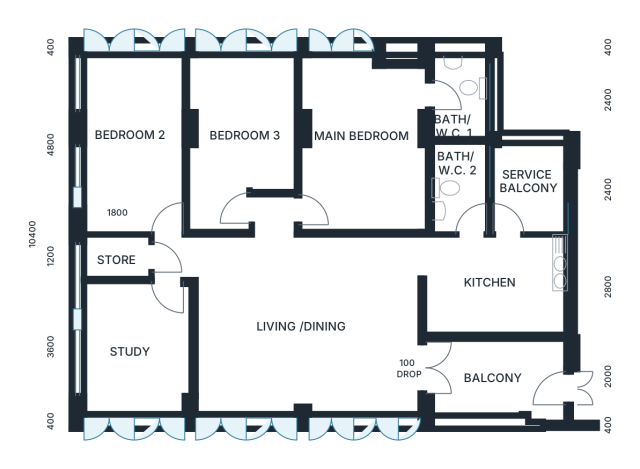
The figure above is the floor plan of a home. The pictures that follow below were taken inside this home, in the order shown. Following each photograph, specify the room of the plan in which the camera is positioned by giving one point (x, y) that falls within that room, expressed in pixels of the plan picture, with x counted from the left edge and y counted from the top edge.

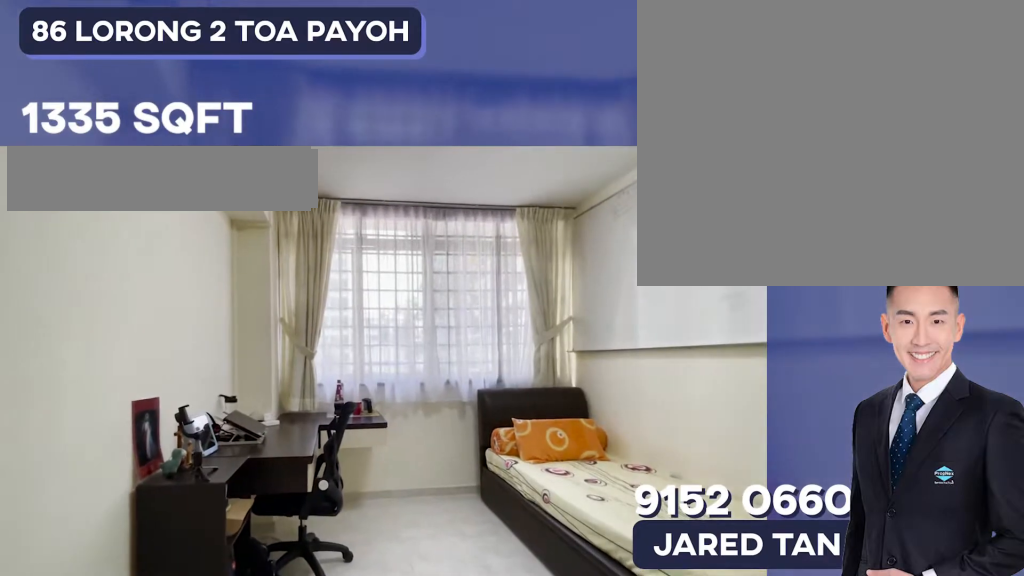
(139, 350)
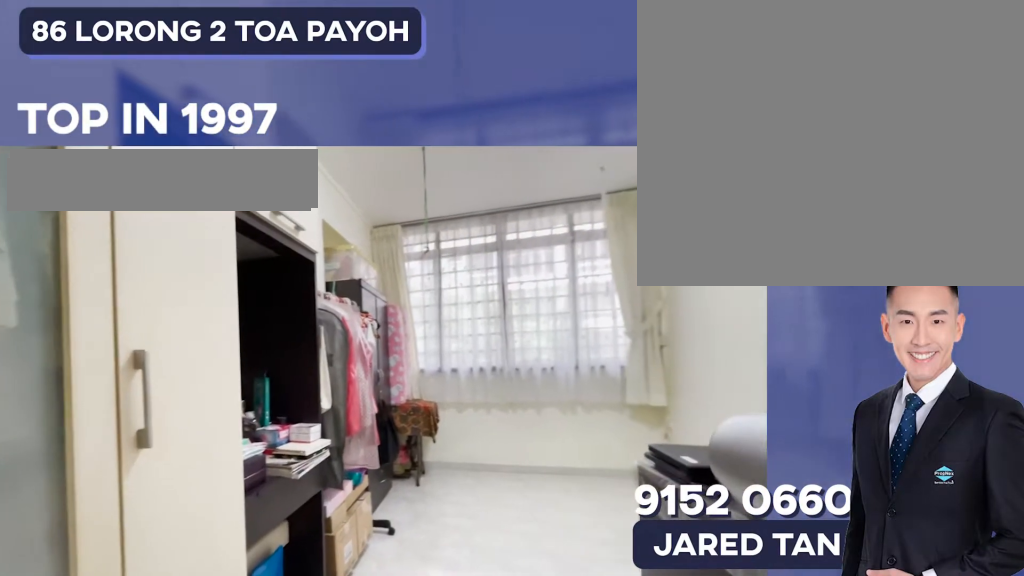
(241, 141)
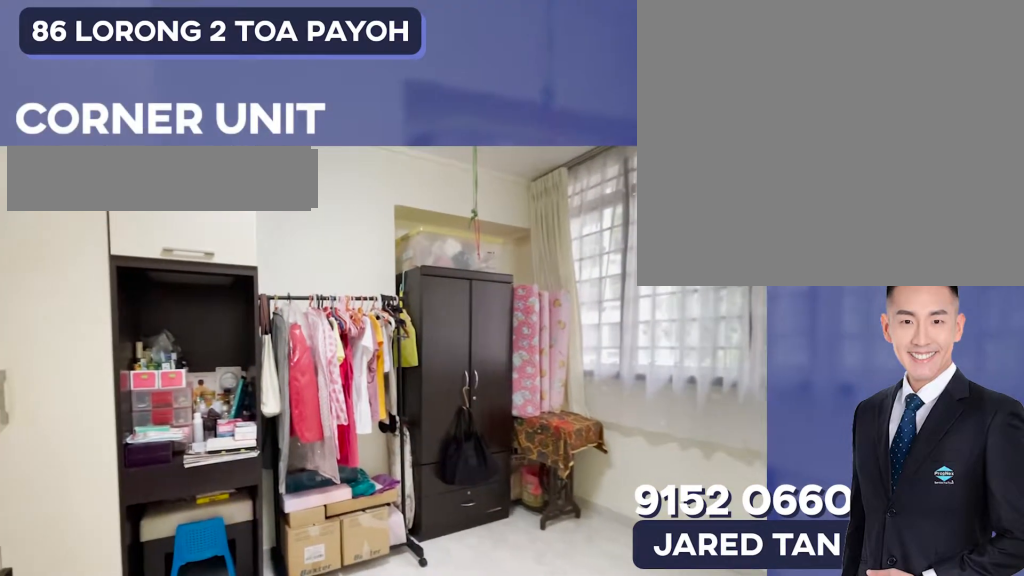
(241, 141)
